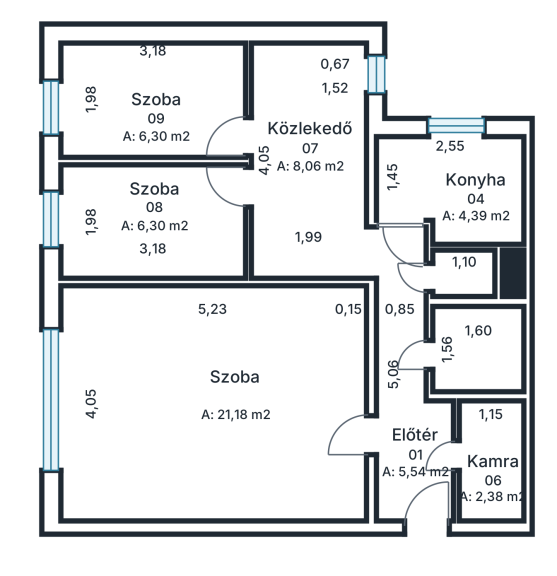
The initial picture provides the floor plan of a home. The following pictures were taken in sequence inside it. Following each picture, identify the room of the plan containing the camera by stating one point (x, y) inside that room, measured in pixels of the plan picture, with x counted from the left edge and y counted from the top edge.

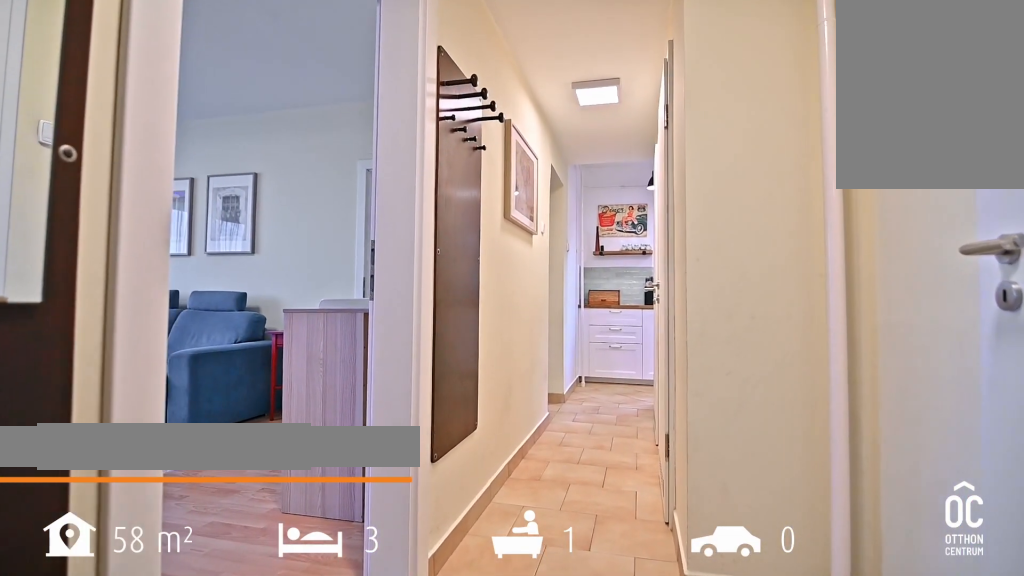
(417, 474)
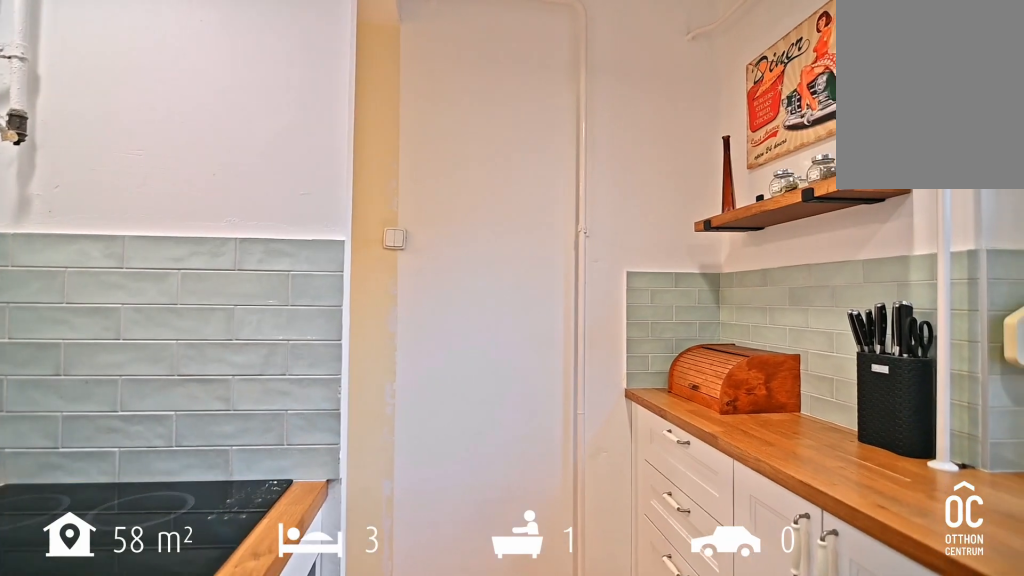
(487, 181)
